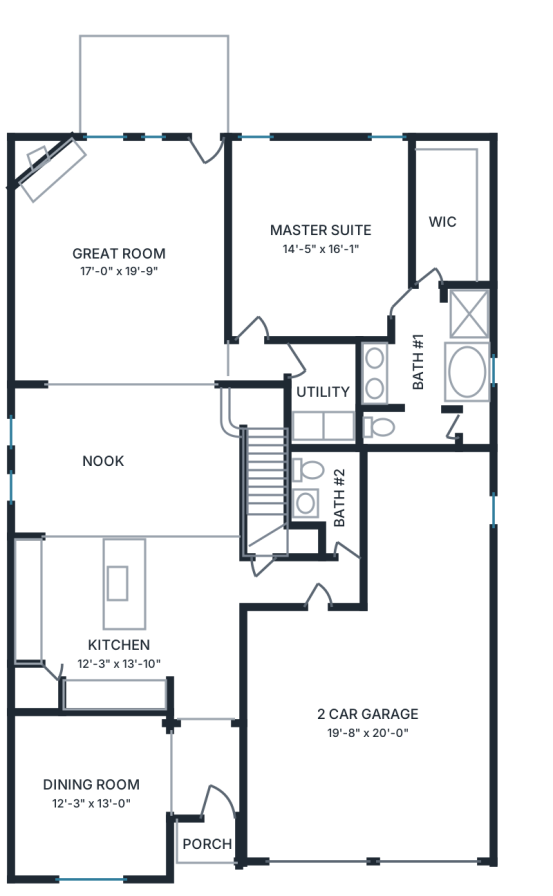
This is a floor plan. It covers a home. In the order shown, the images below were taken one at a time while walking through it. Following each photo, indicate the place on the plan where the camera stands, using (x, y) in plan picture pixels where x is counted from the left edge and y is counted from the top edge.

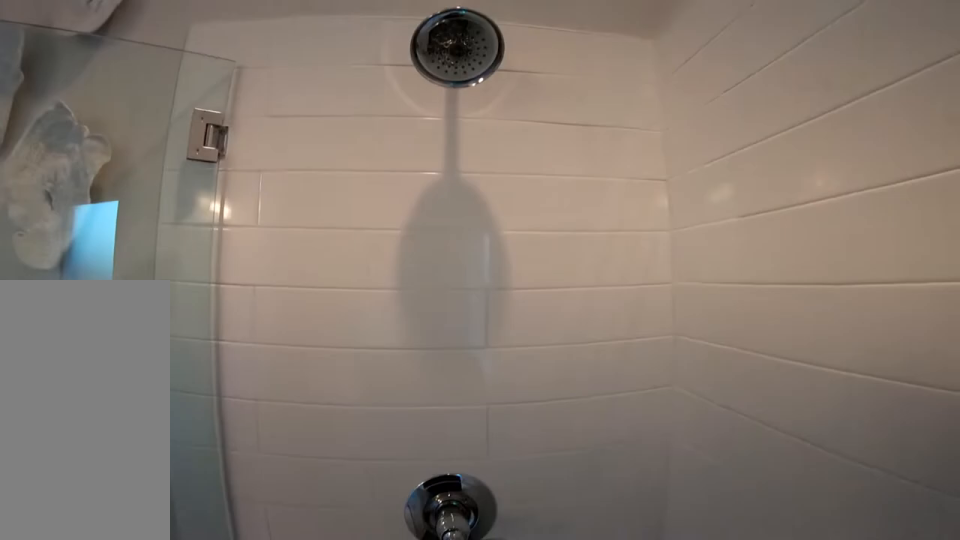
(392, 360)
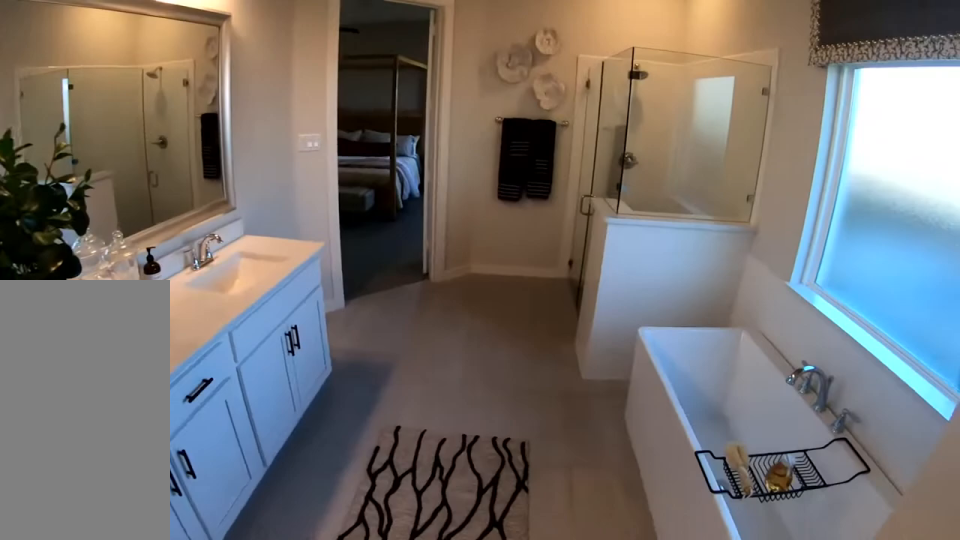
(424, 399)
